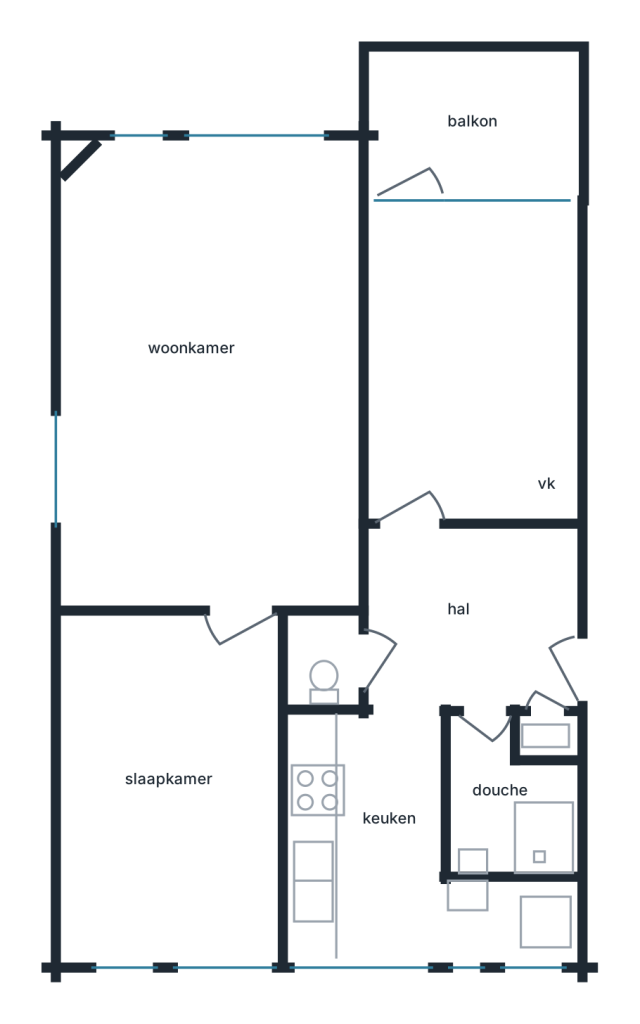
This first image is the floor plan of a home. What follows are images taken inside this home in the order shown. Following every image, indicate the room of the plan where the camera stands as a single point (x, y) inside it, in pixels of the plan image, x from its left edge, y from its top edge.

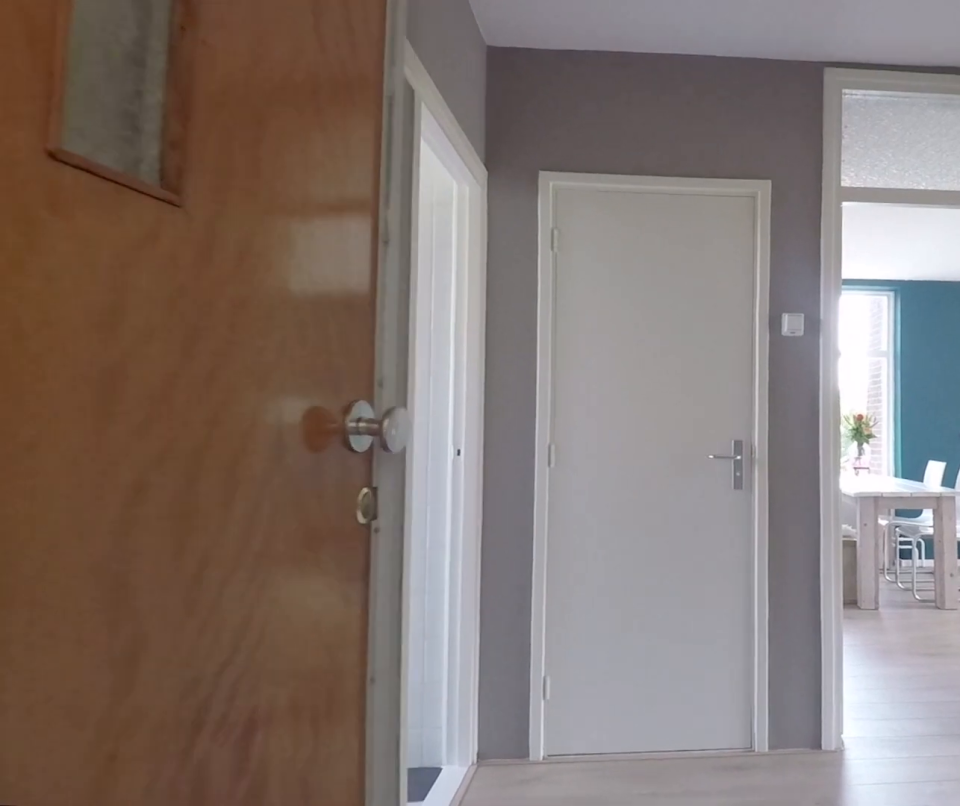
(471, 619)
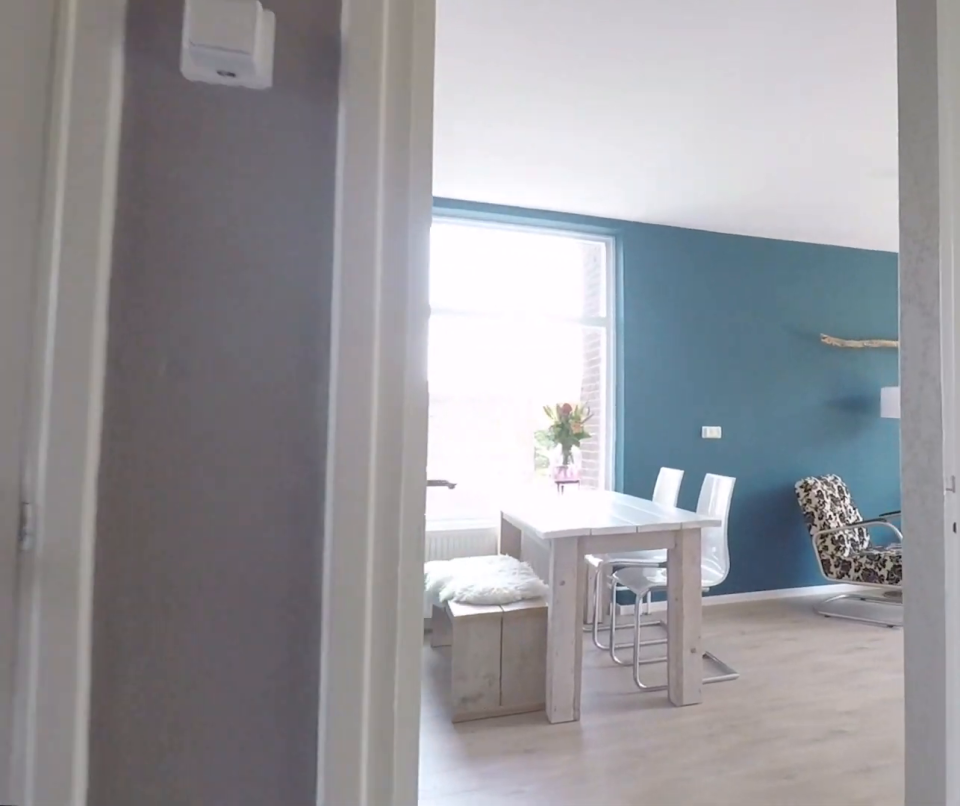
(471, 619)
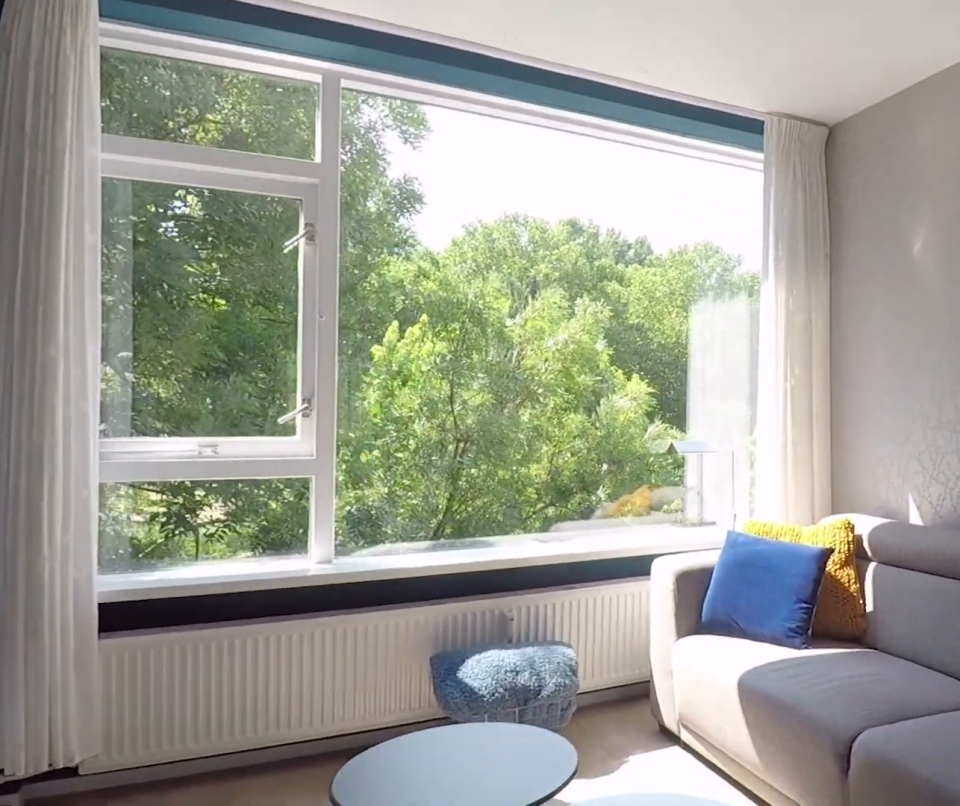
(211, 377)
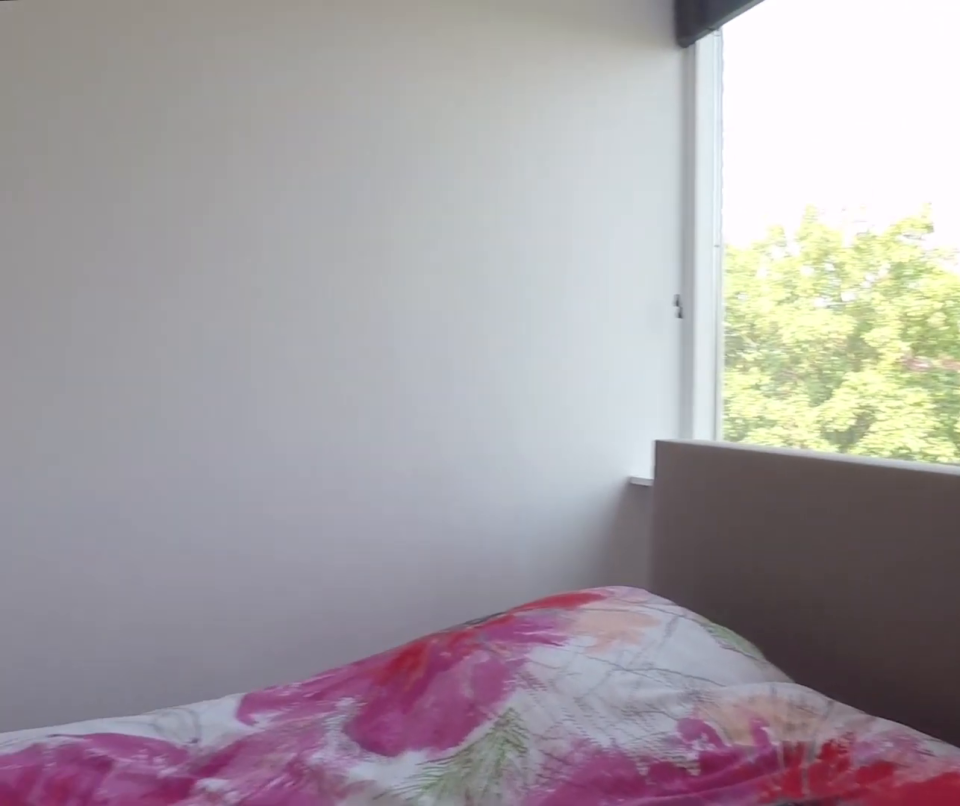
(173, 788)
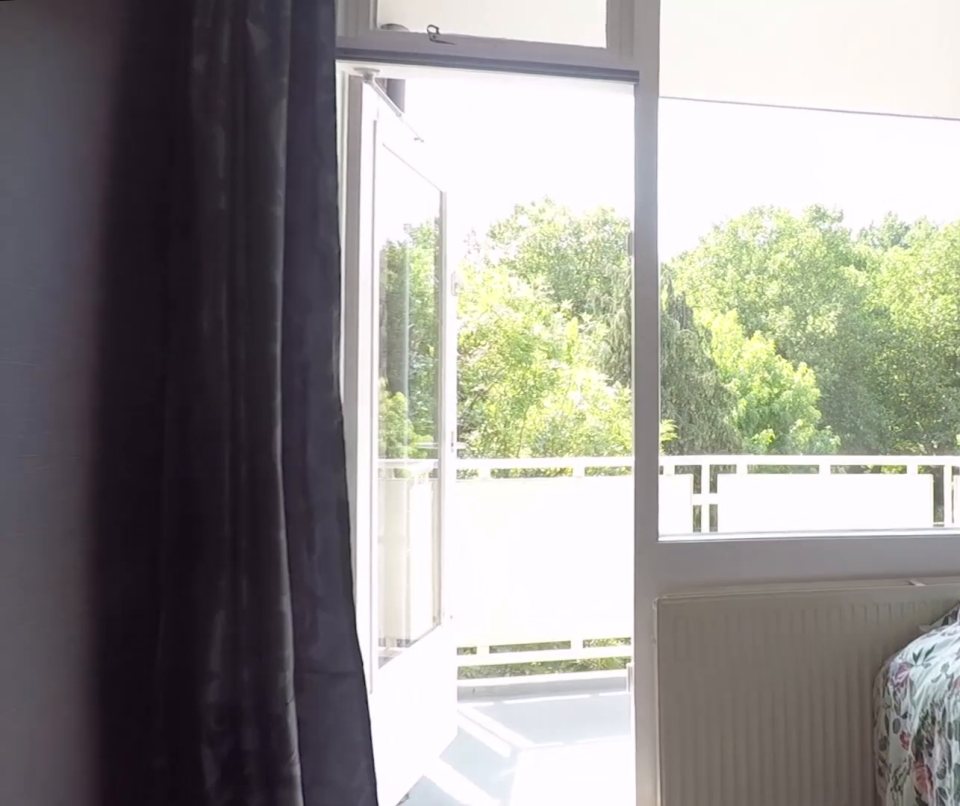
(470, 367)
